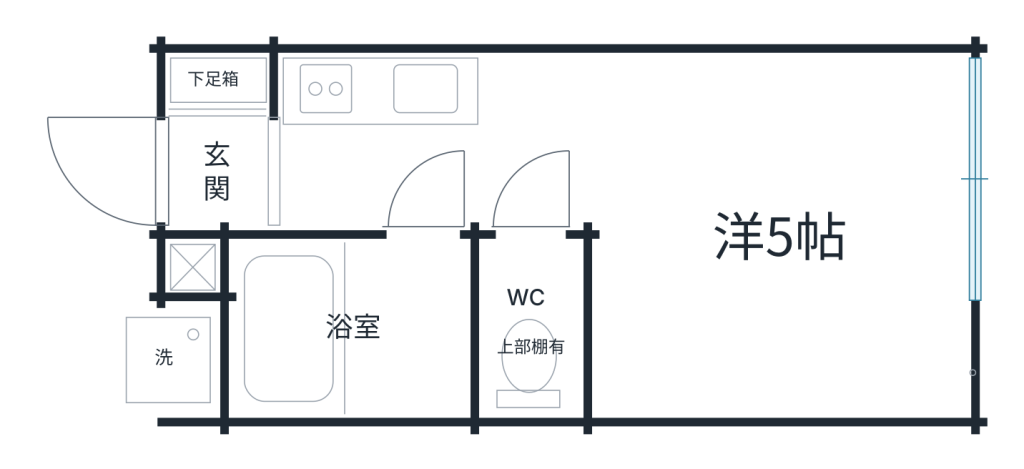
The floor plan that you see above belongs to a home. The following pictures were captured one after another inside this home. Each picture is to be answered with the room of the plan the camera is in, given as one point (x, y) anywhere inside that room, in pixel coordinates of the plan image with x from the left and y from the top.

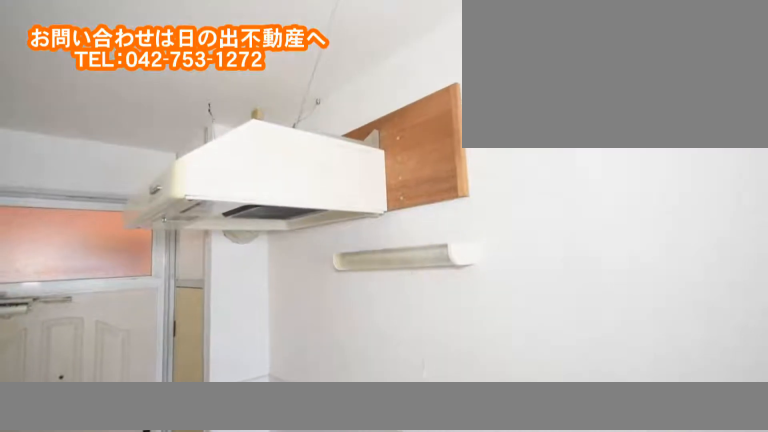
(374, 173)
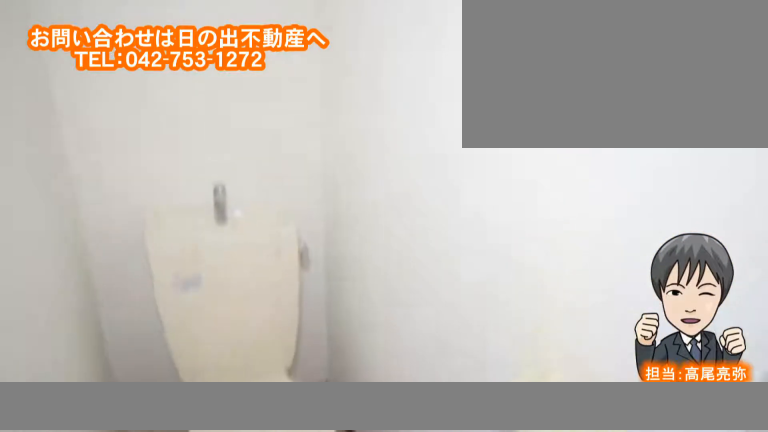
(531, 330)
